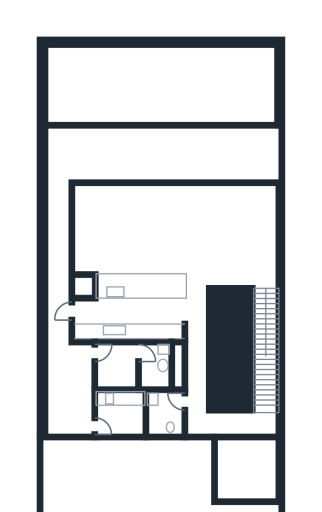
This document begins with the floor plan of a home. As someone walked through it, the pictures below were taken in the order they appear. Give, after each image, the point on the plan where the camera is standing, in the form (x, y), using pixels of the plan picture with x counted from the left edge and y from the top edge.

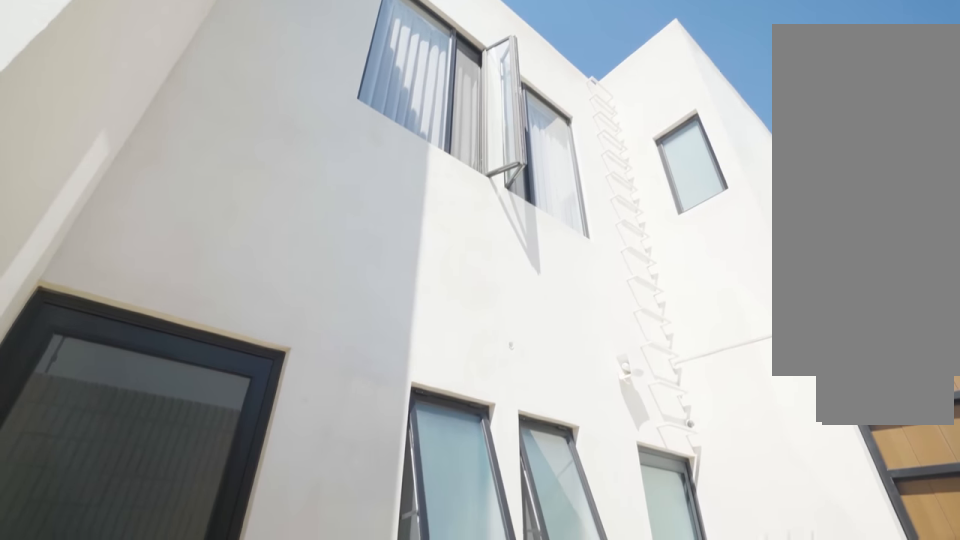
(59, 358)
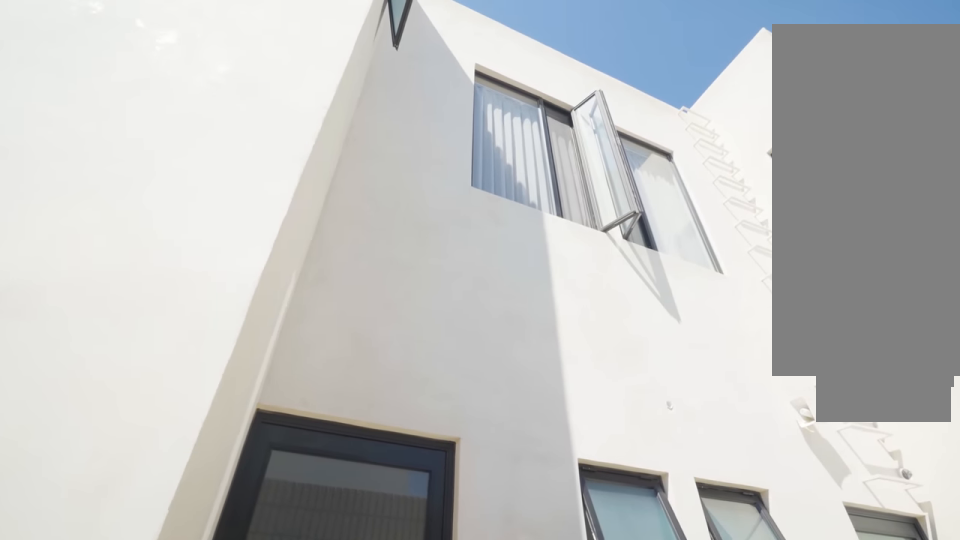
(59, 367)
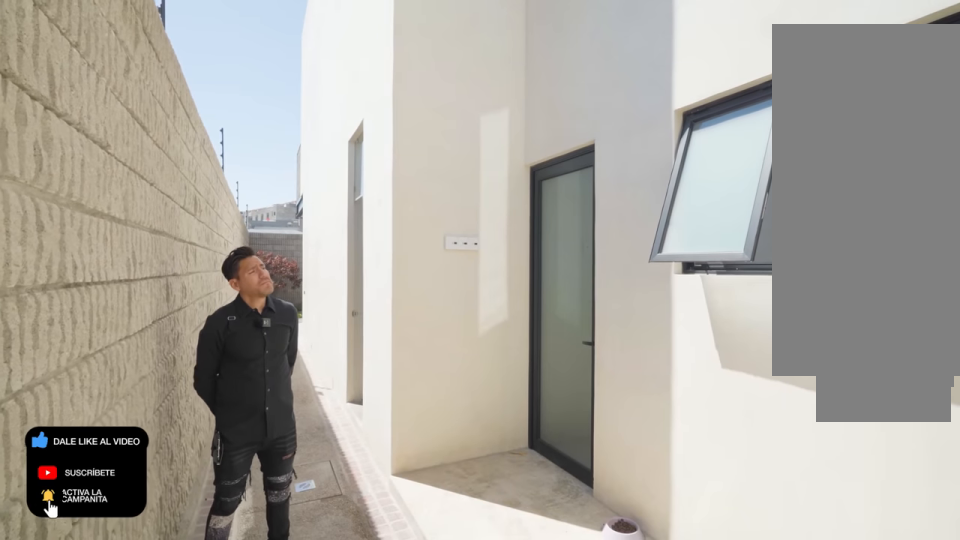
(71, 415)
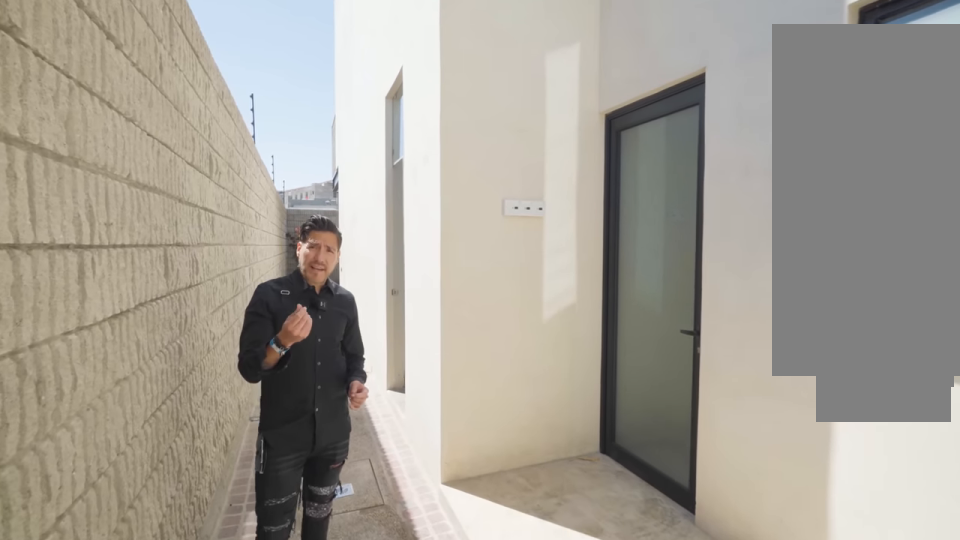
(62, 413)
